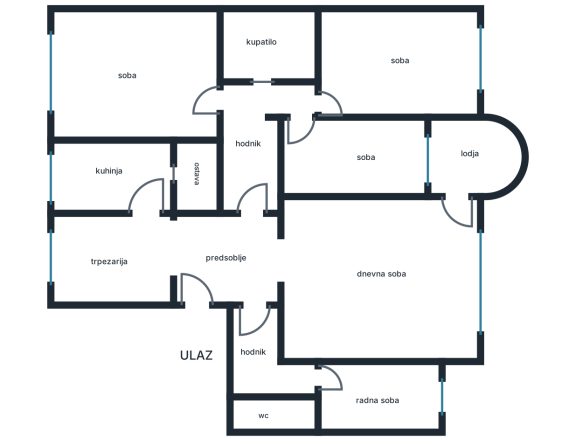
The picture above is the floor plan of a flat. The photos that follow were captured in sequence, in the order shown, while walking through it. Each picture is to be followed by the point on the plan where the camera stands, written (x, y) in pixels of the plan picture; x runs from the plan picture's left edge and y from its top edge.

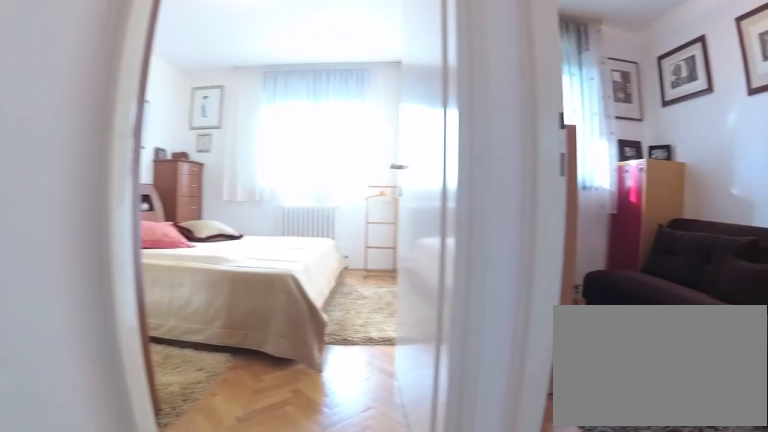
(258, 105)
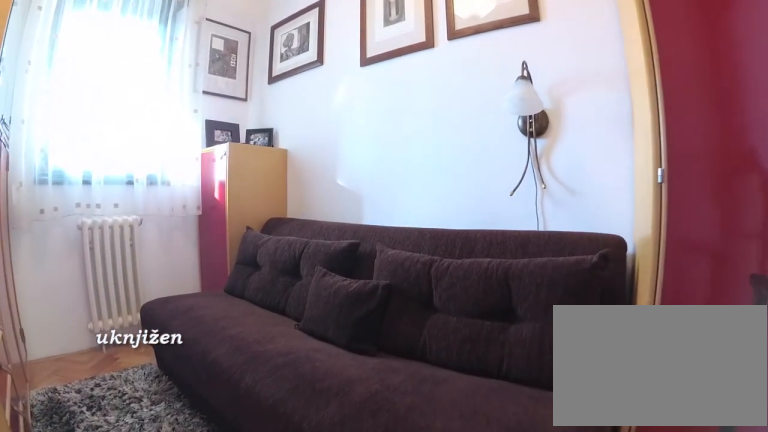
(293, 124)
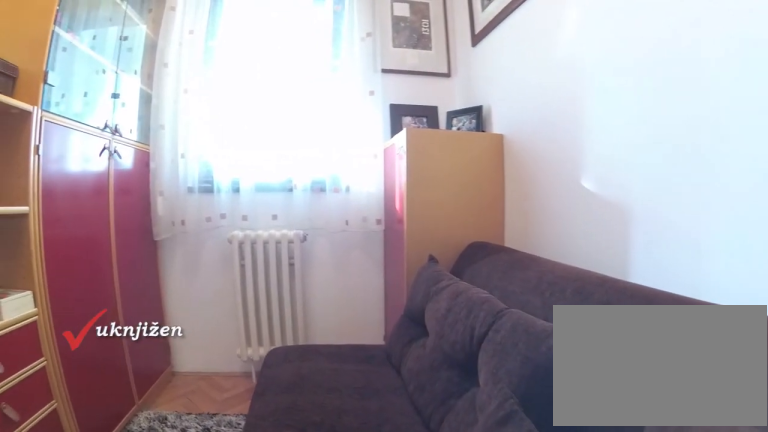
(315, 159)
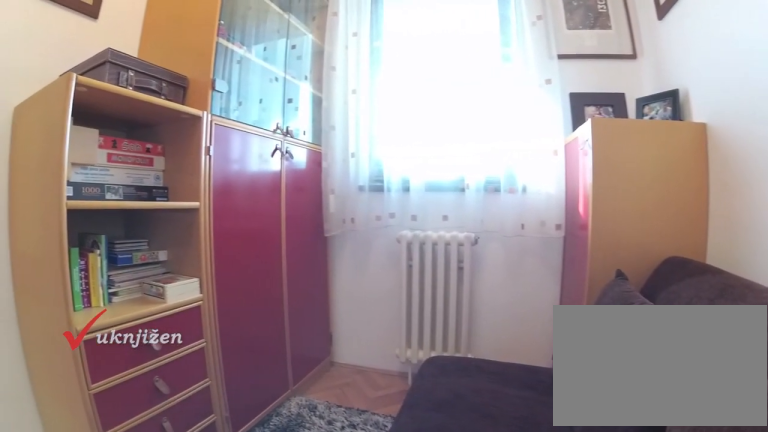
(317, 163)
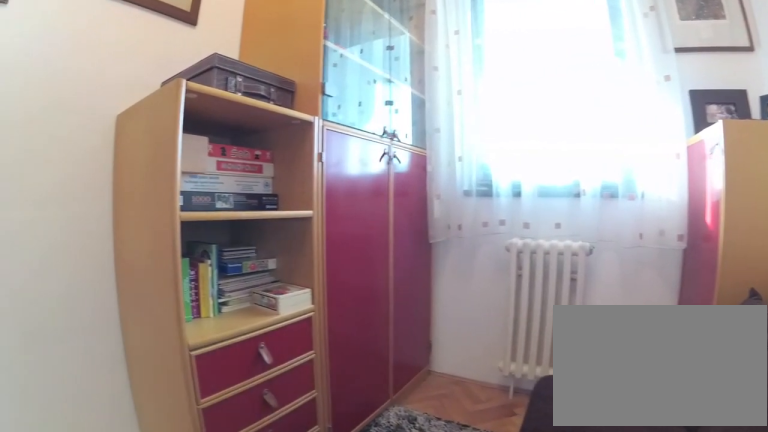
(317, 165)
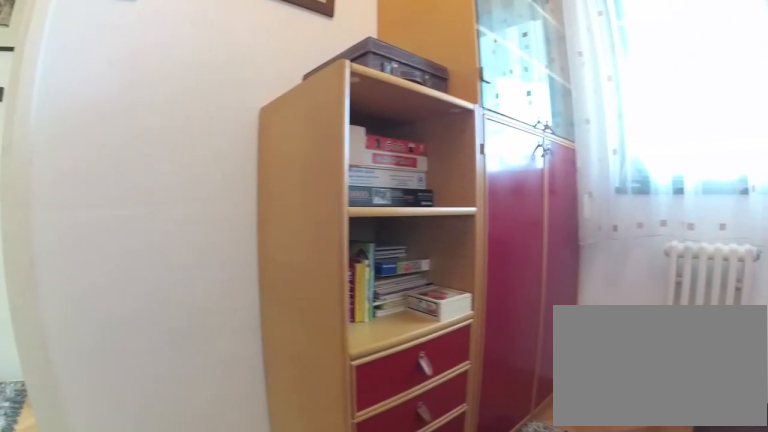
(317, 170)
